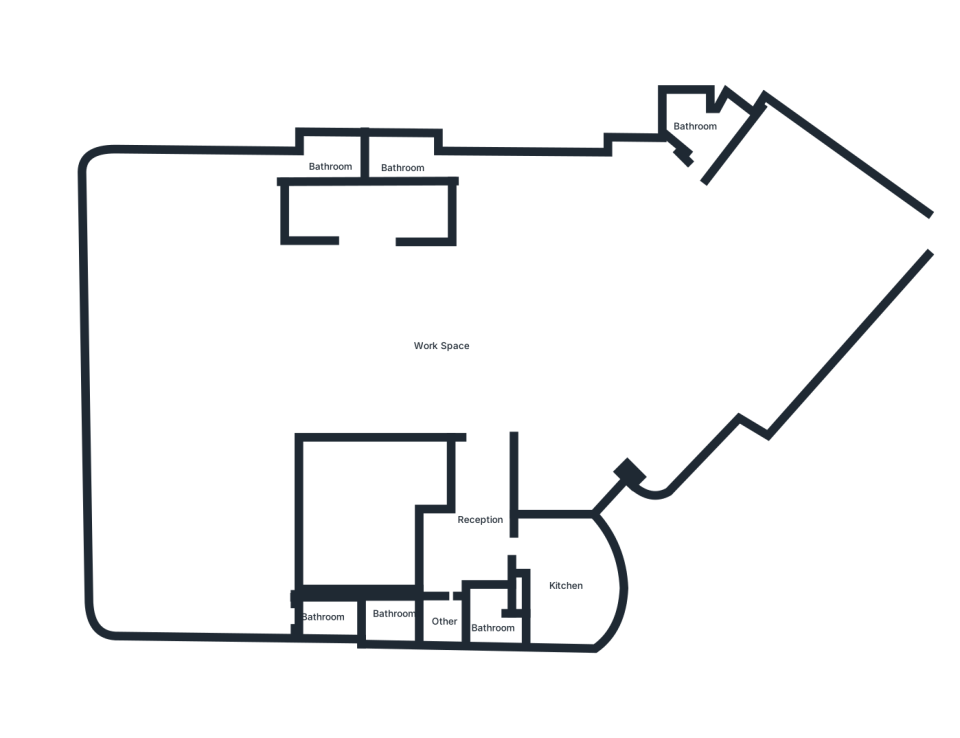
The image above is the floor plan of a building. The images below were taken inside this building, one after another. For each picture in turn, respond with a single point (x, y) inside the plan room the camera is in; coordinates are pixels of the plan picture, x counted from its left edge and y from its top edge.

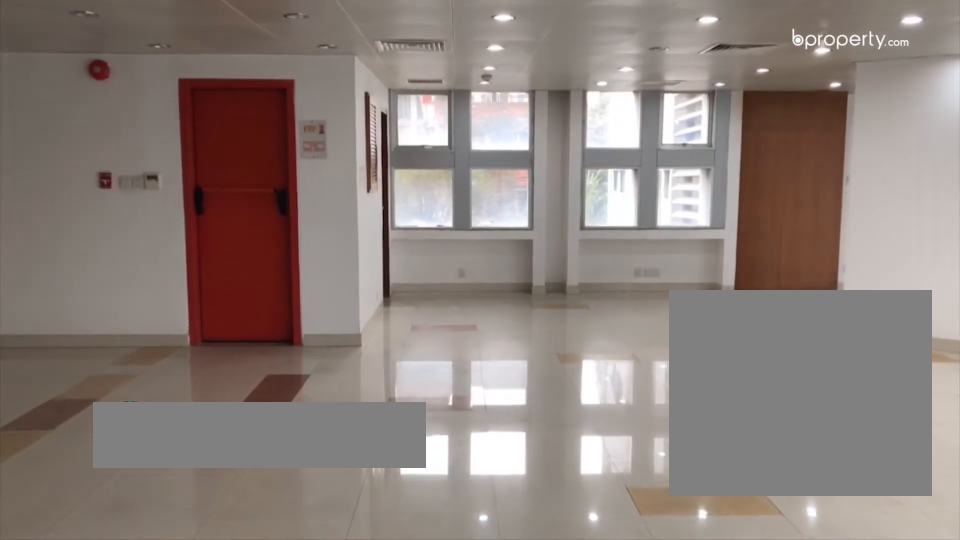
(441, 347)
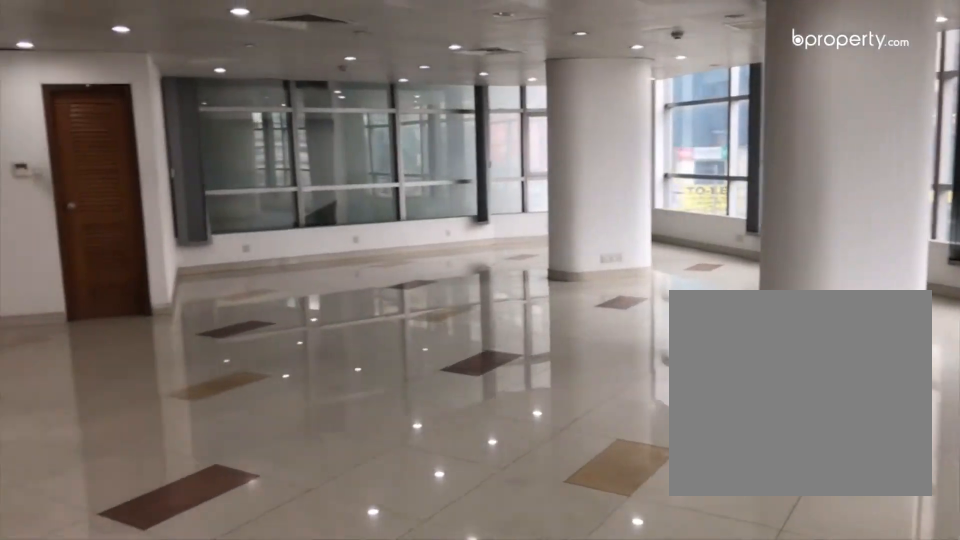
(441, 347)
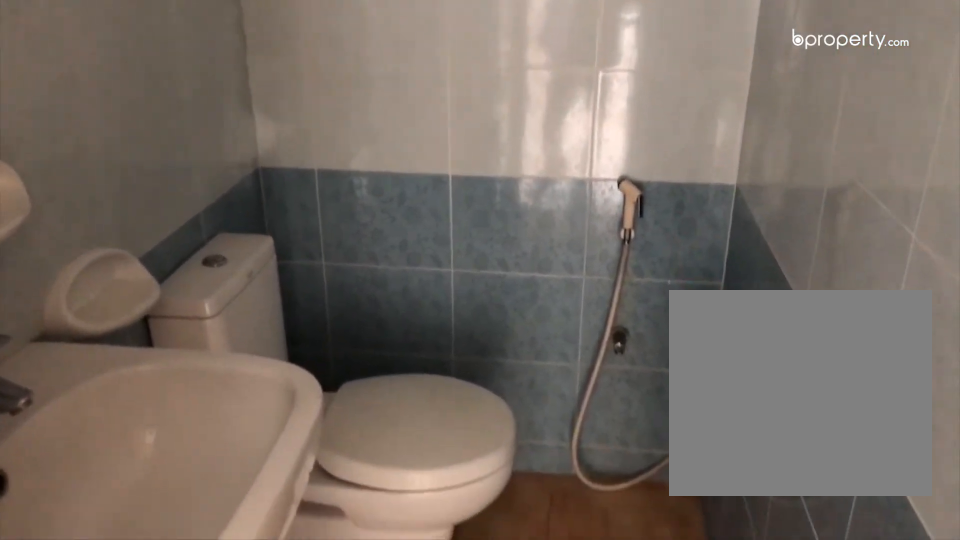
(331, 165)
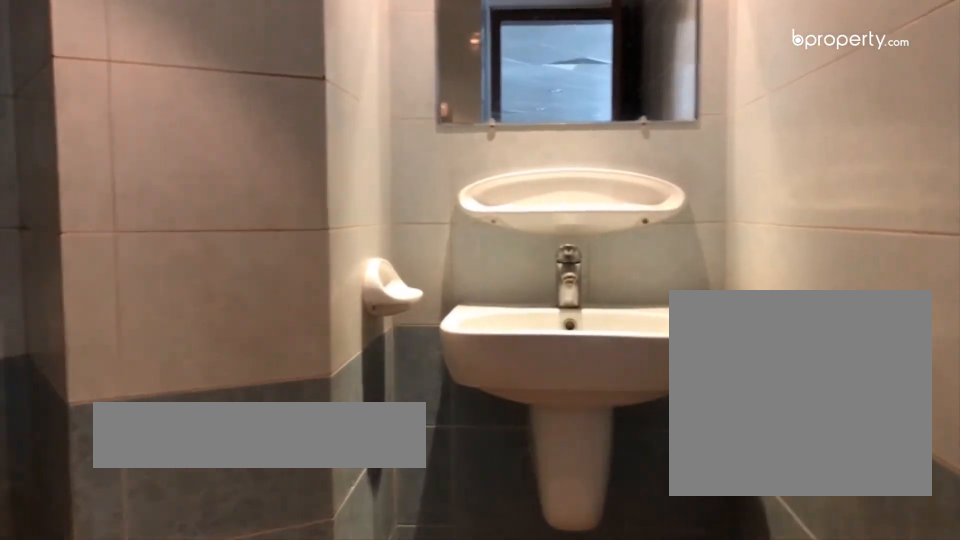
(690, 114)
